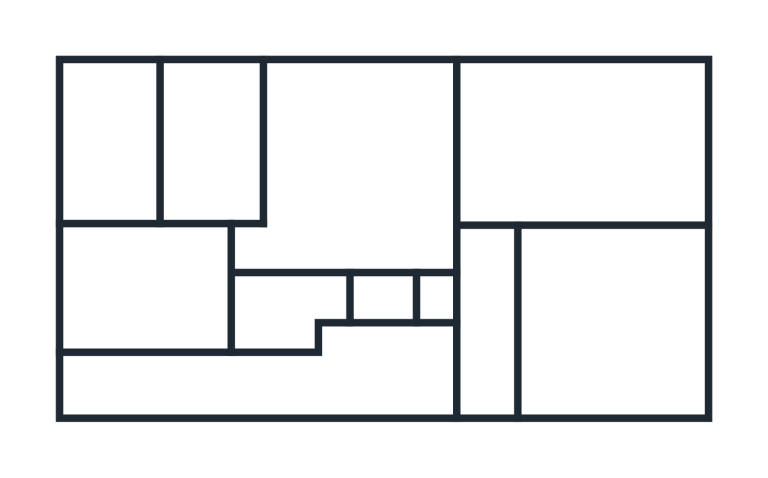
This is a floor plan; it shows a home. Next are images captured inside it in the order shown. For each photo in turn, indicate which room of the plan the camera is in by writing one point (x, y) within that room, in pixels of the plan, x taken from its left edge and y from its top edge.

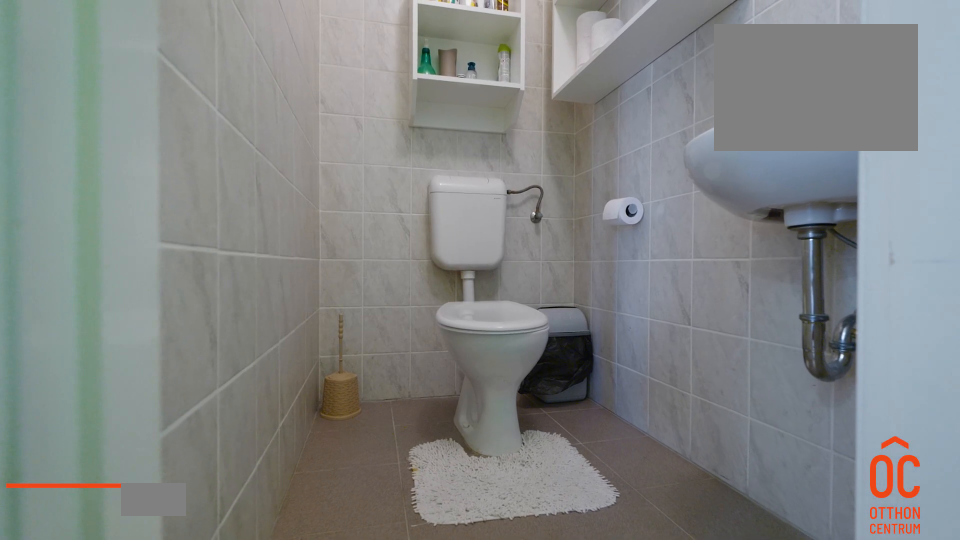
(367, 301)
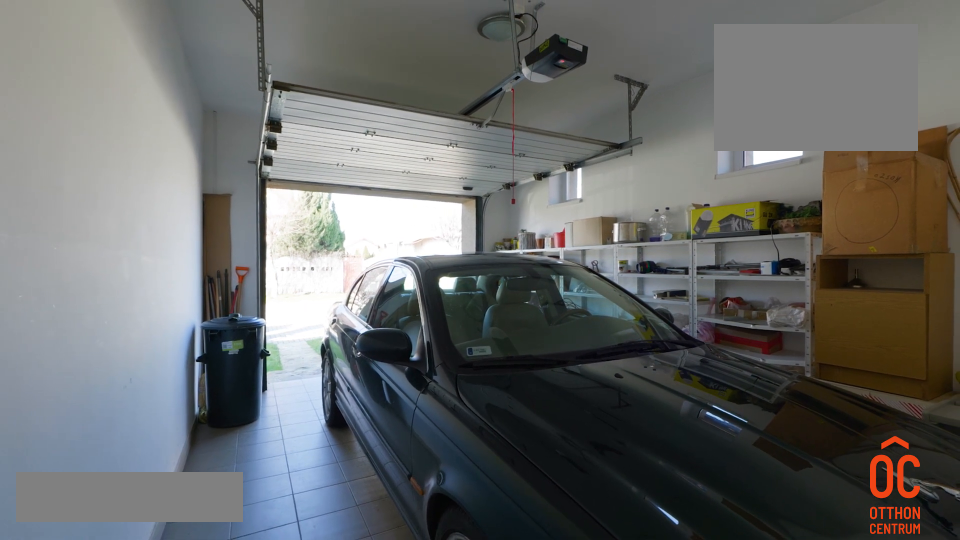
(586, 301)
